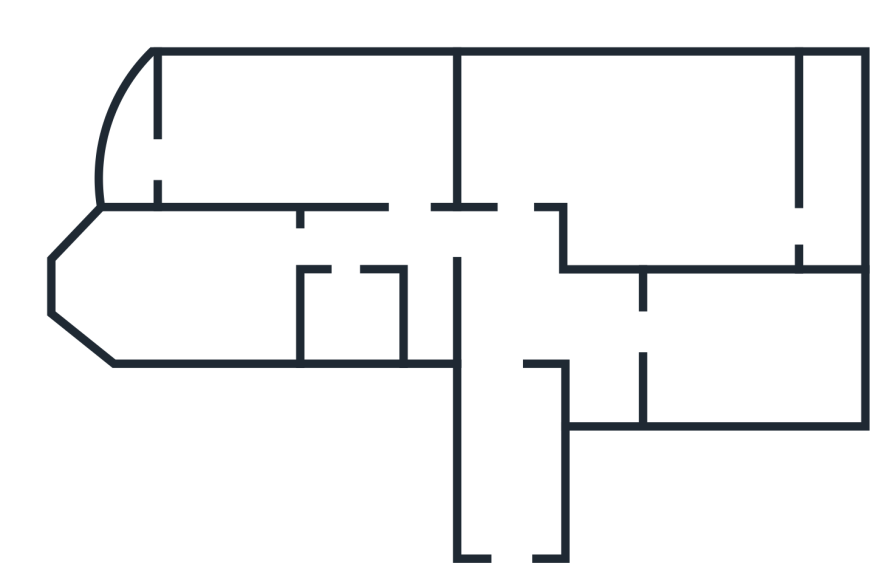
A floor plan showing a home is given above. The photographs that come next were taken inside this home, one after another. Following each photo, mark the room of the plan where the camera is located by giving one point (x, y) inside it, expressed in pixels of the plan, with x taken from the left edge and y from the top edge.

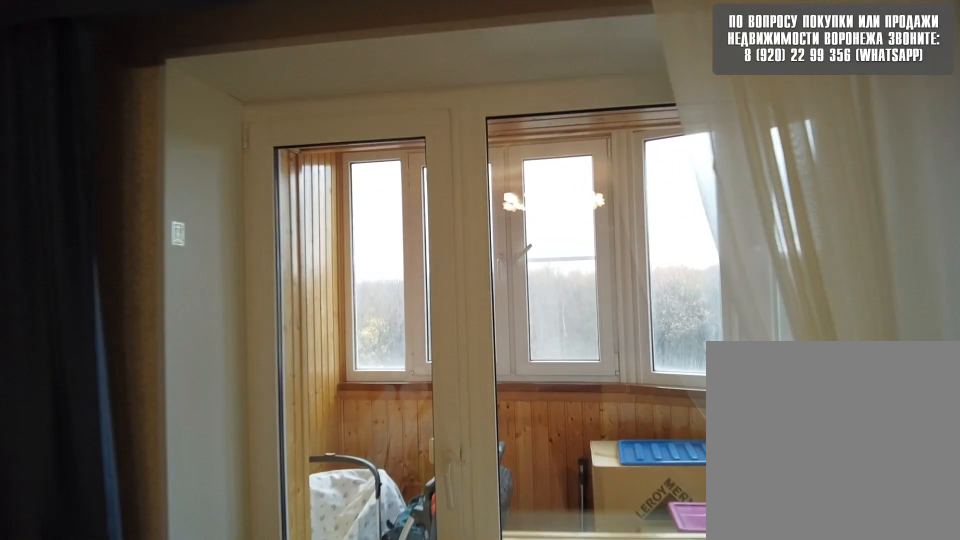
(368, 141)
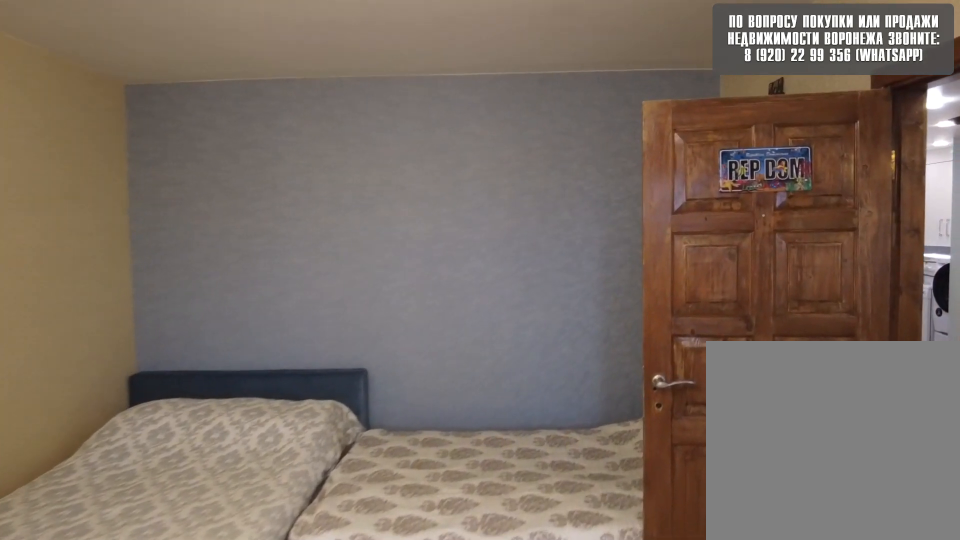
(368, 141)
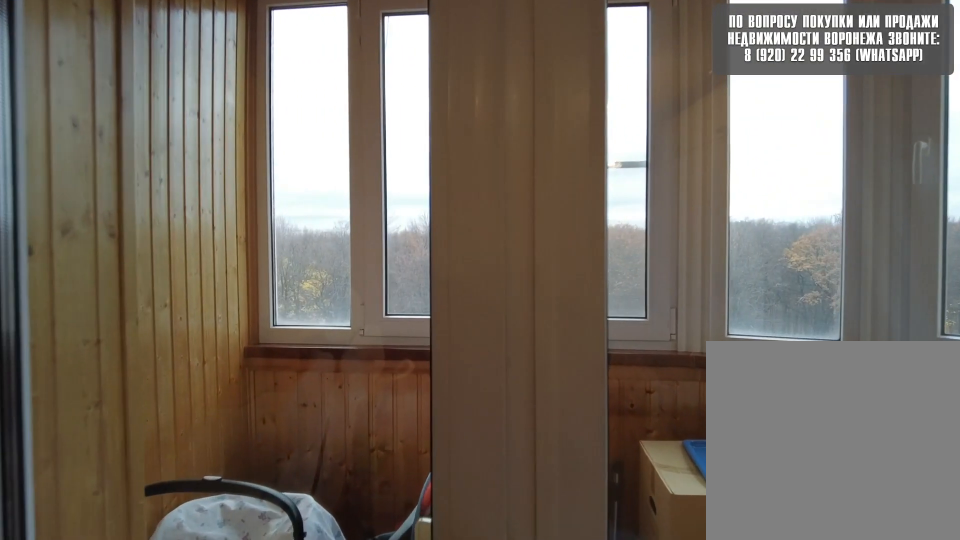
(218, 145)
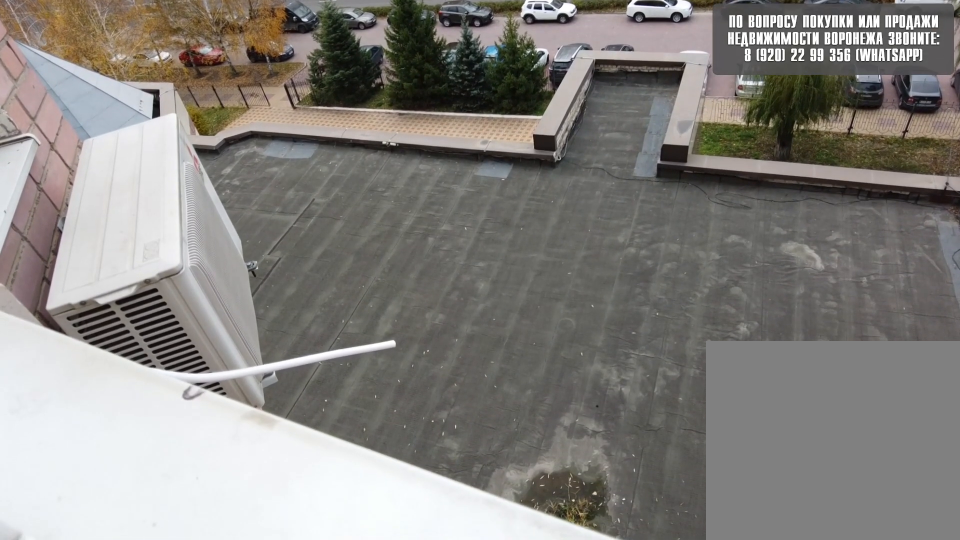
(139, 149)
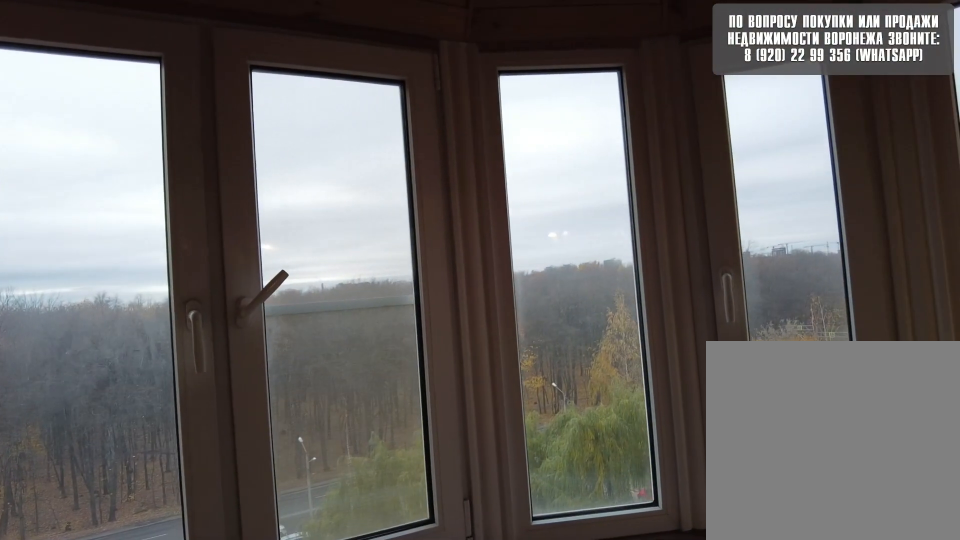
(139, 149)
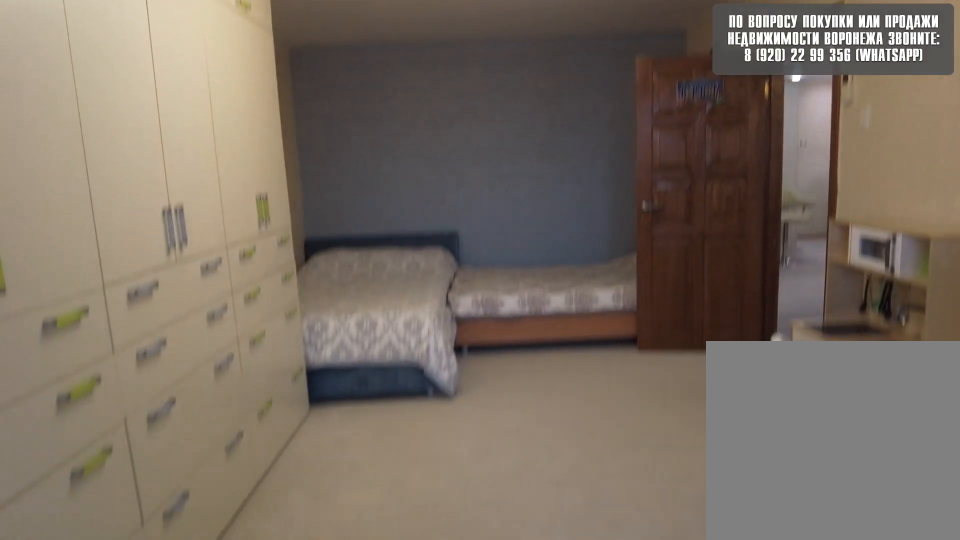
(208, 156)
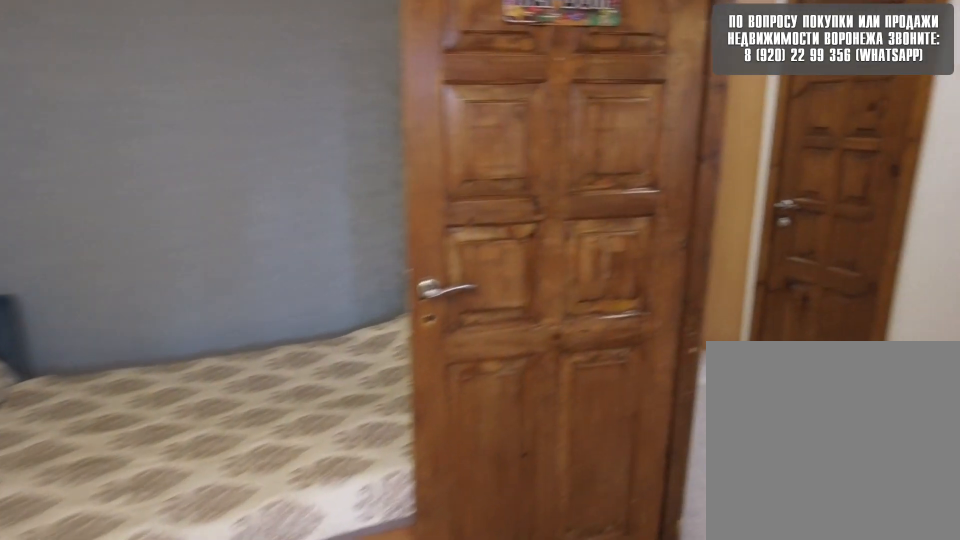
(341, 174)
